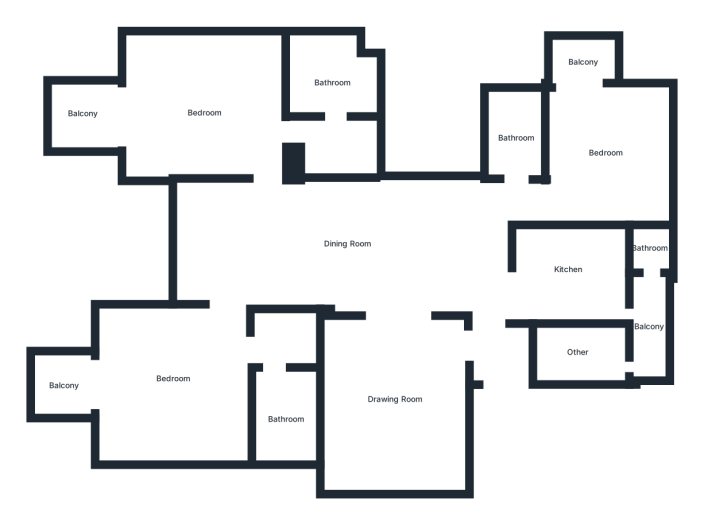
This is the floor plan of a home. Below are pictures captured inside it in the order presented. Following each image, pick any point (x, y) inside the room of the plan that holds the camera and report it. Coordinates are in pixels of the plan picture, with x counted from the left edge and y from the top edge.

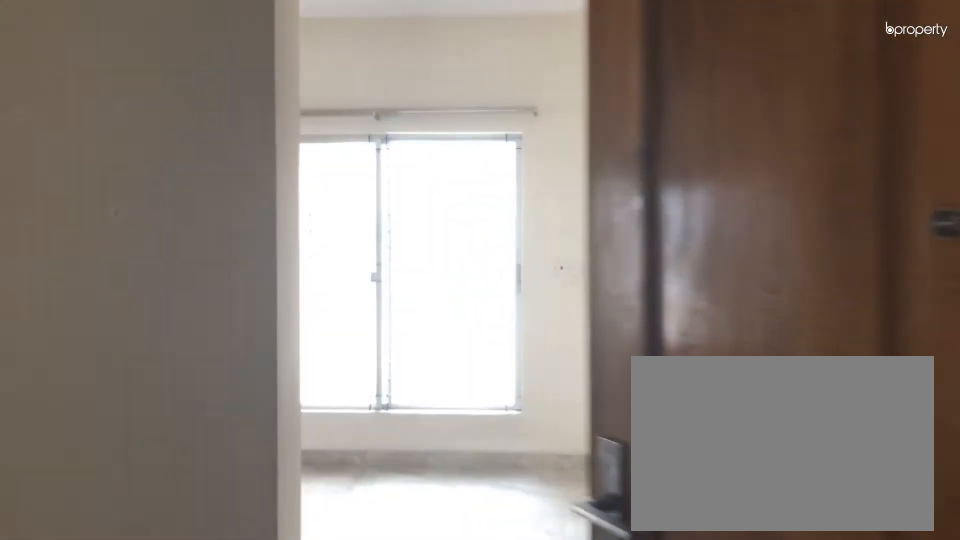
(482, 285)
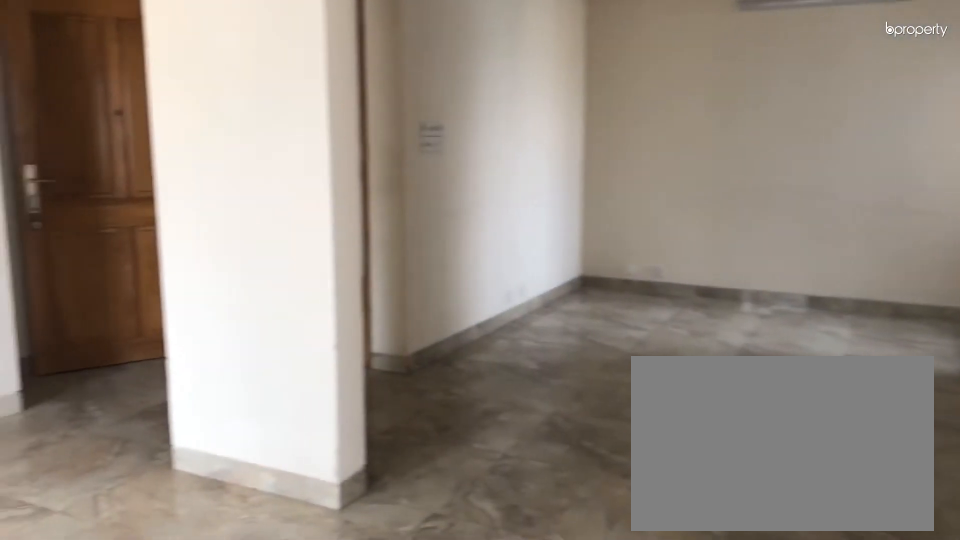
(347, 244)
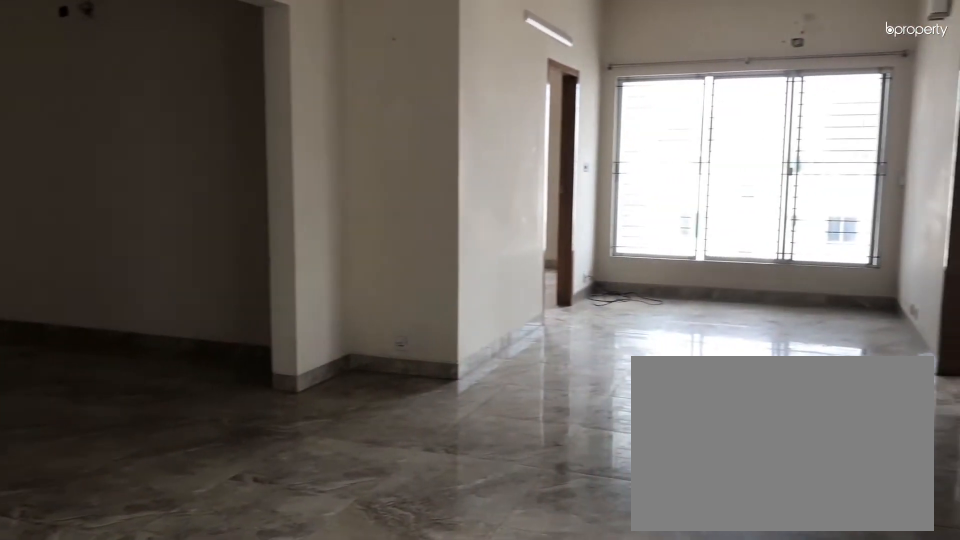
(346, 245)
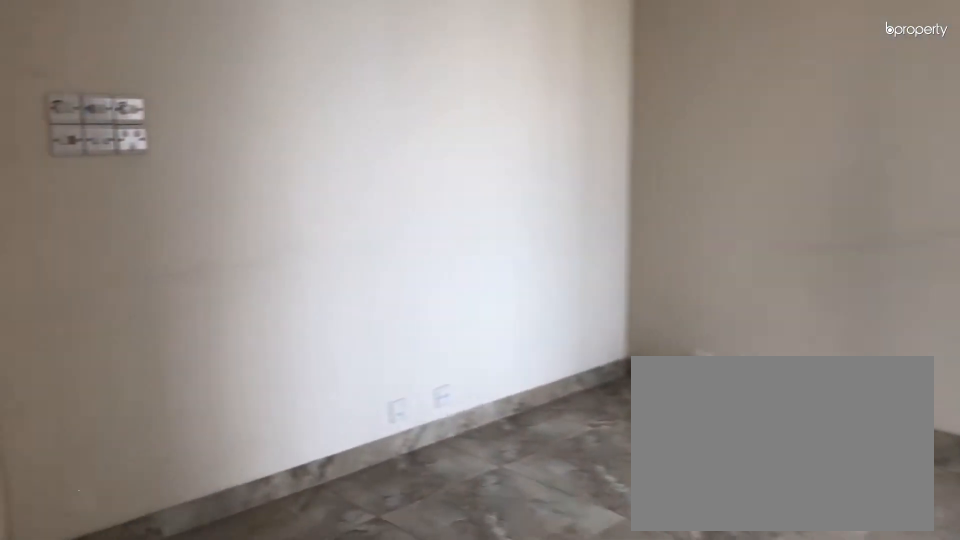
(393, 401)
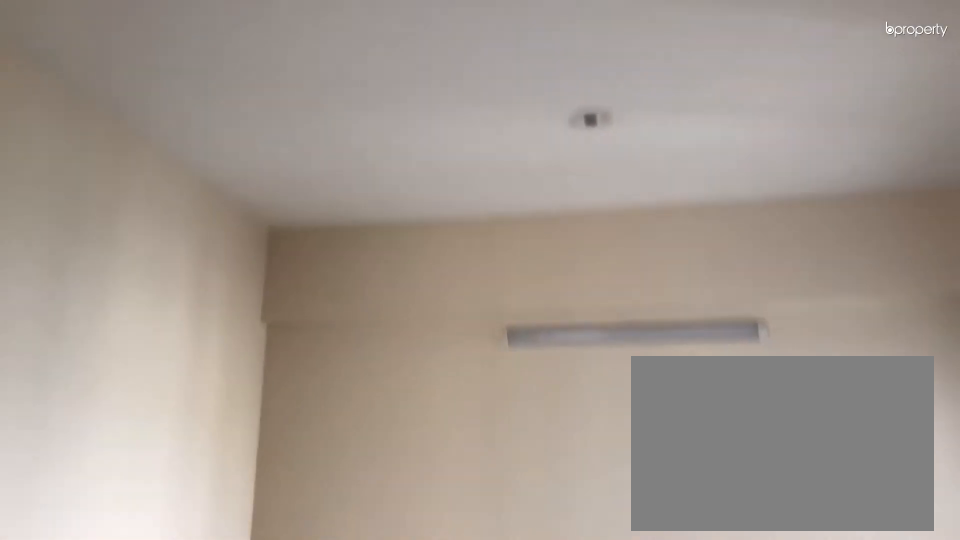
(393, 401)
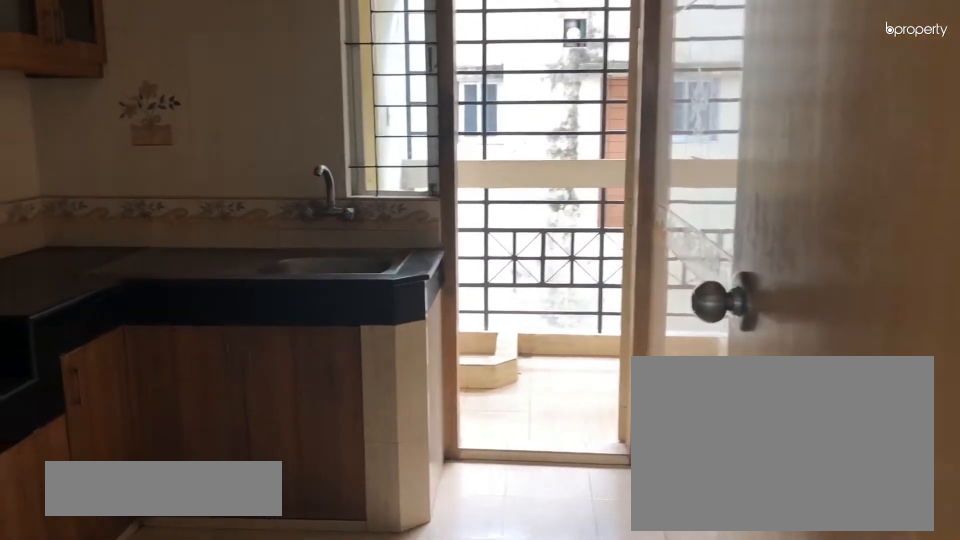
(567, 269)
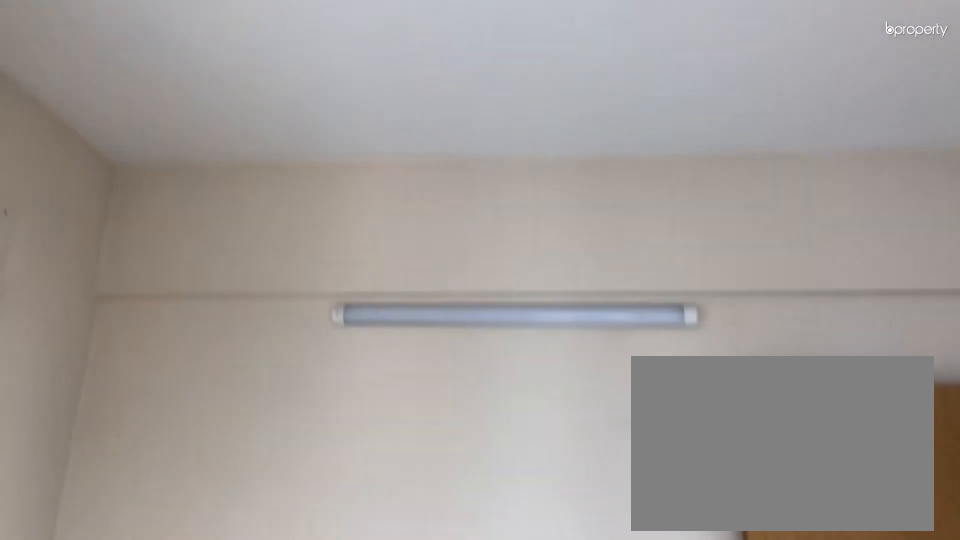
(605, 151)
